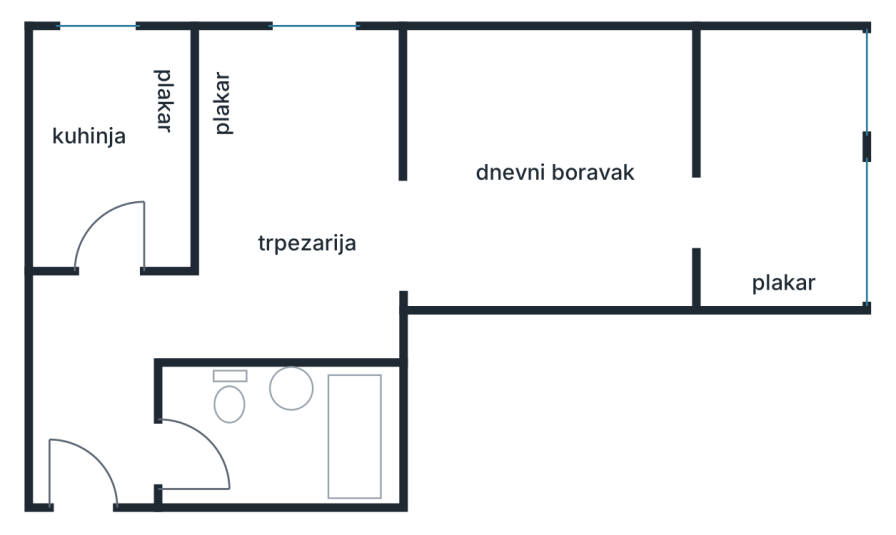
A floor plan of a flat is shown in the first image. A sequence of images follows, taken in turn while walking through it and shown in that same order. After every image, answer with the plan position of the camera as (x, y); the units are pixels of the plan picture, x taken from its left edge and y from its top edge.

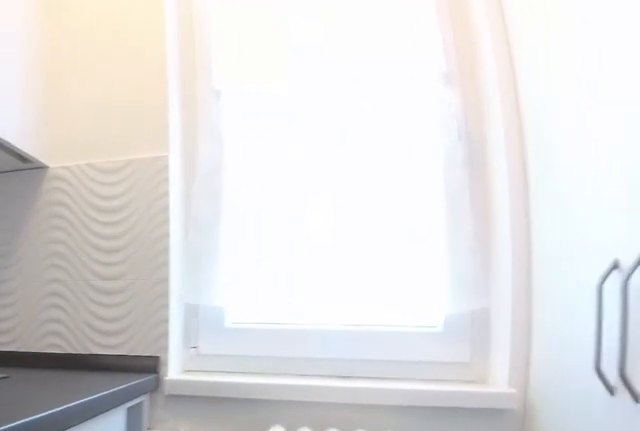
(112, 172)
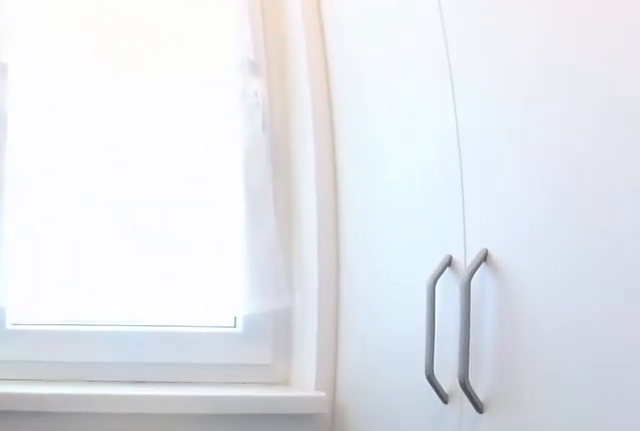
(112, 155)
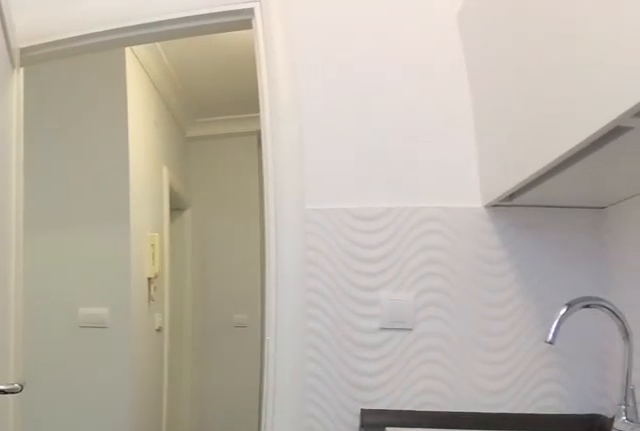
(113, 71)
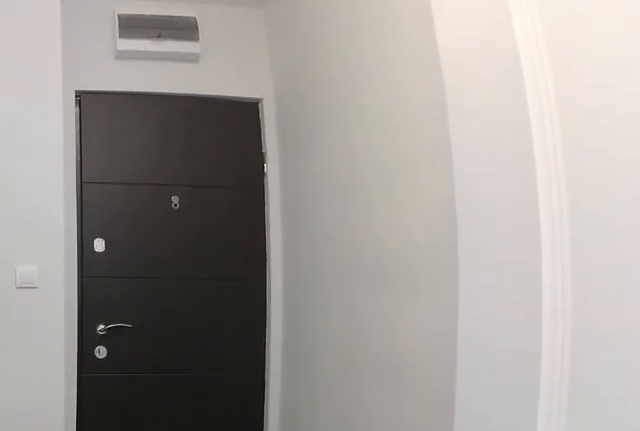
(112, 305)
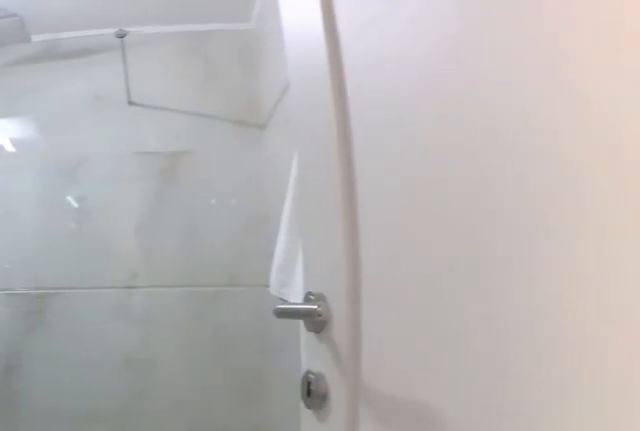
(139, 462)
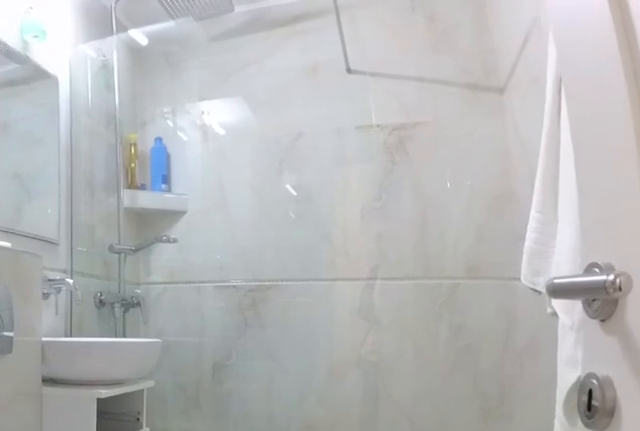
(157, 464)
